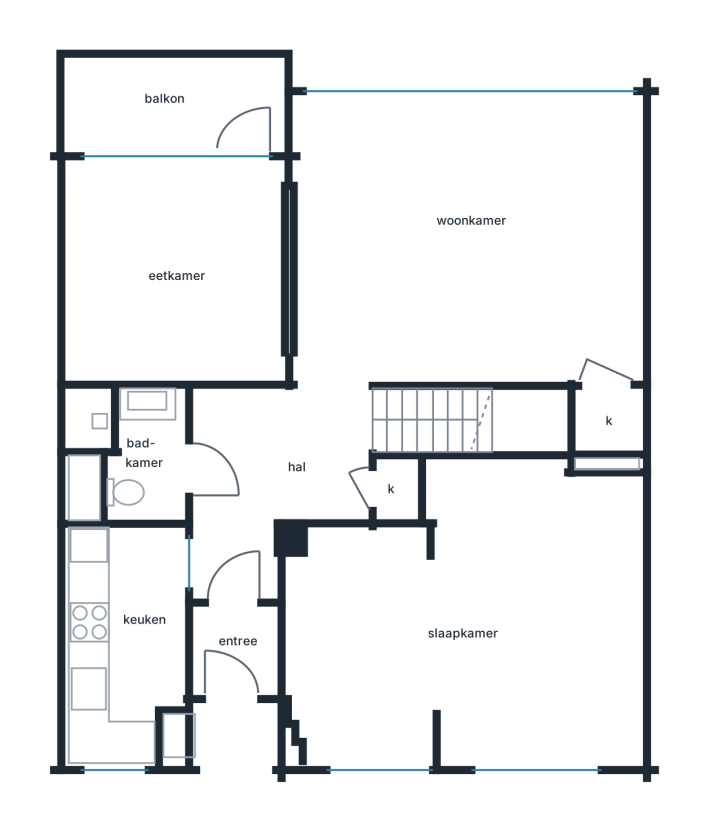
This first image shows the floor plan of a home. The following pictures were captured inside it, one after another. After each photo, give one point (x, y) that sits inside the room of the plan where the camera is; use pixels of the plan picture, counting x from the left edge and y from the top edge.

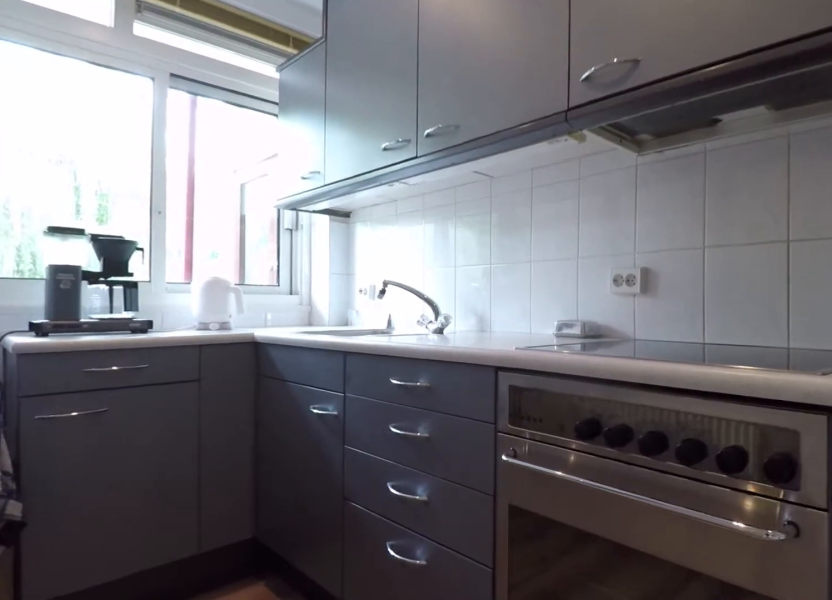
(123, 640)
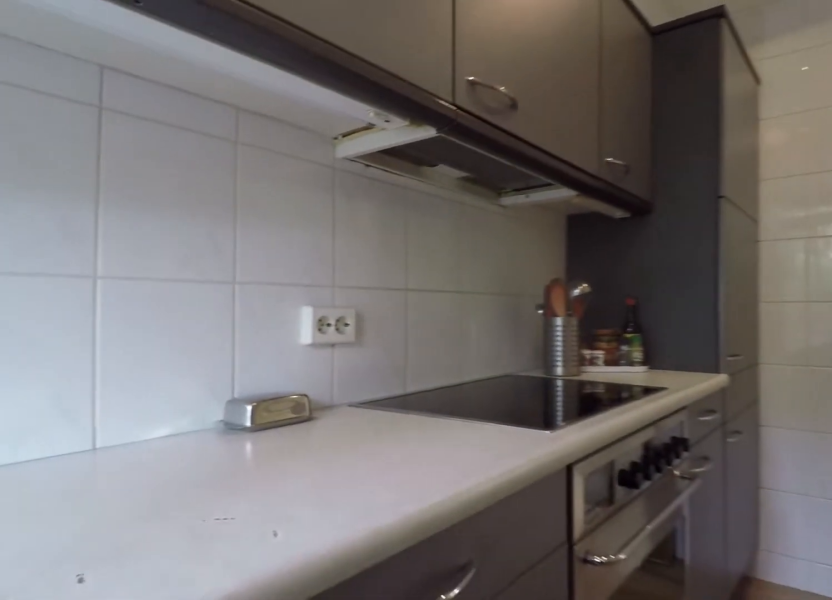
(123, 640)
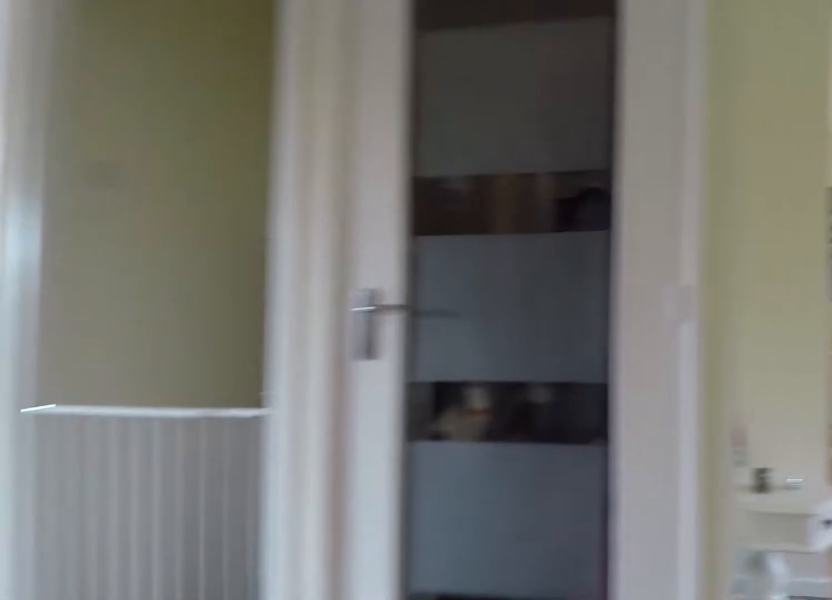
(265, 510)
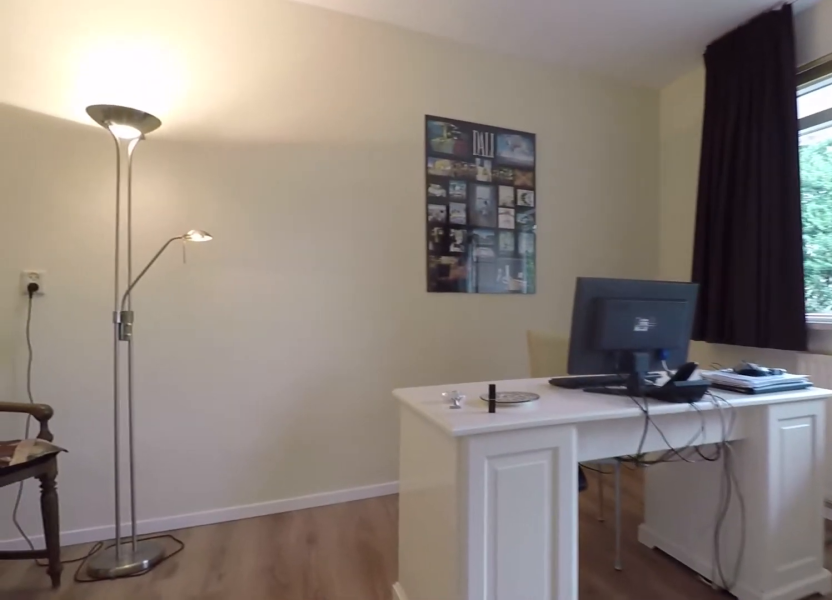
(472, 623)
